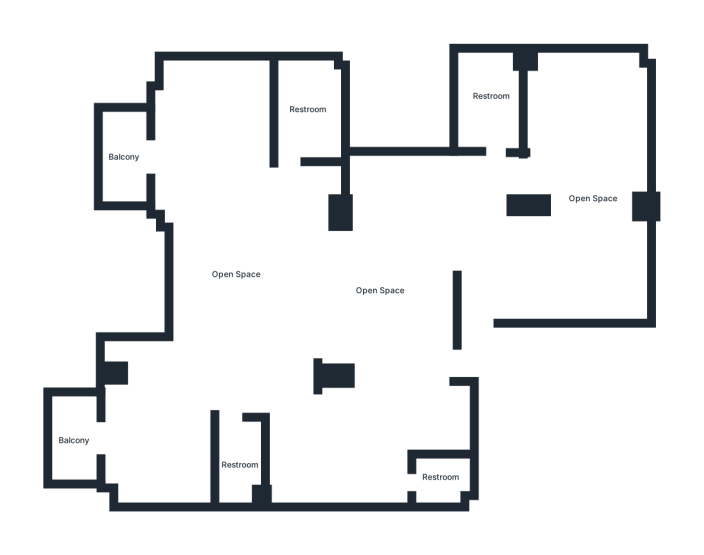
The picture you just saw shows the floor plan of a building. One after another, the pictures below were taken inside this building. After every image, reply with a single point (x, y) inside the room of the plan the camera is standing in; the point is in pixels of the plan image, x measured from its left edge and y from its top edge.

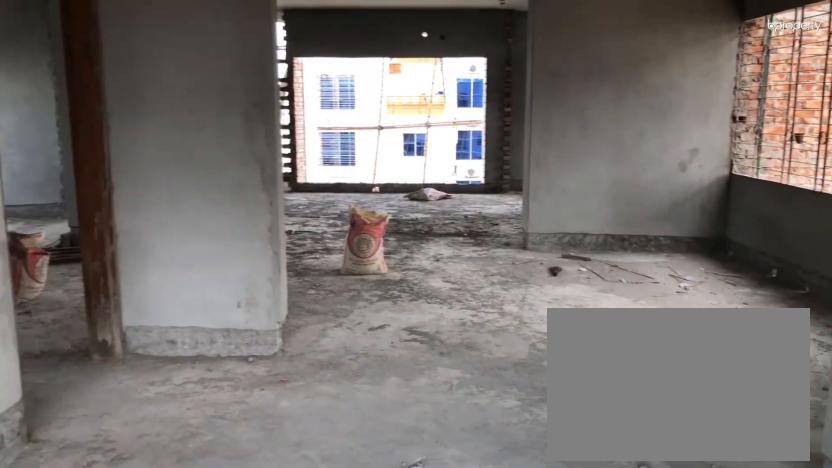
(574, 256)
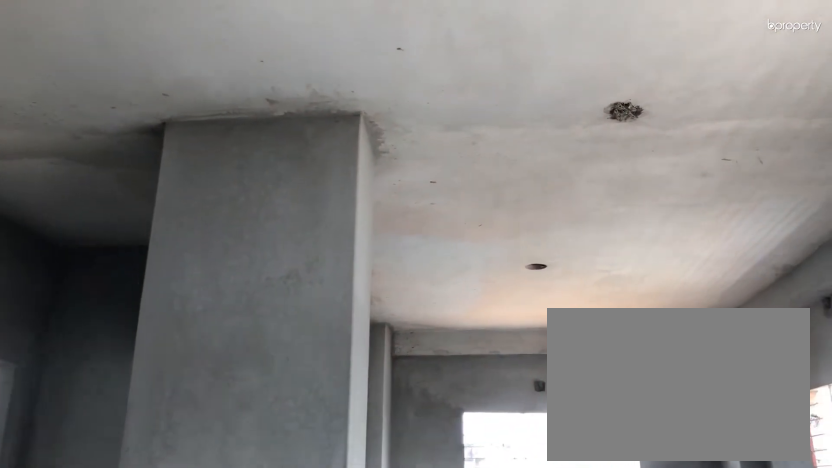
(579, 156)
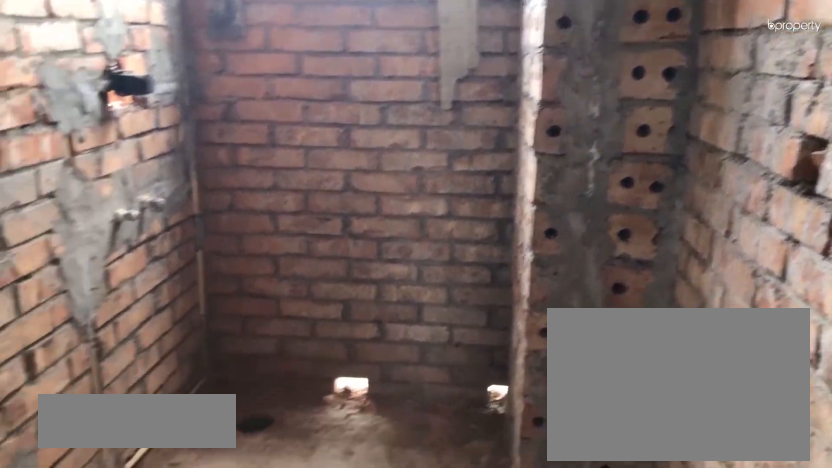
(488, 103)
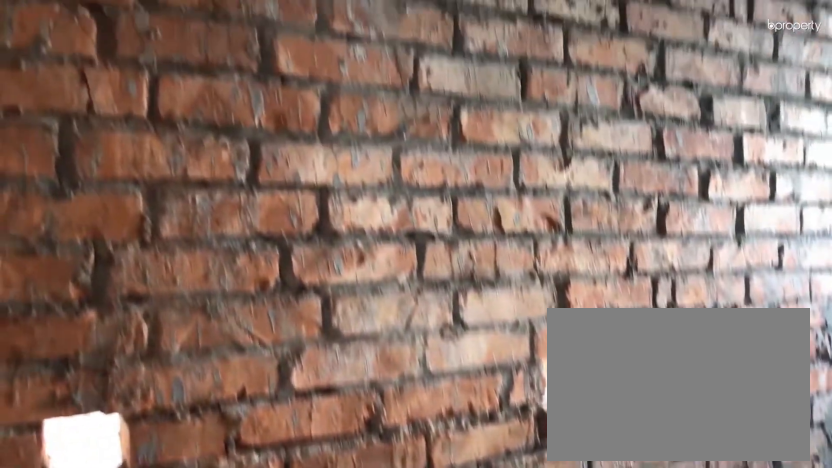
(488, 103)
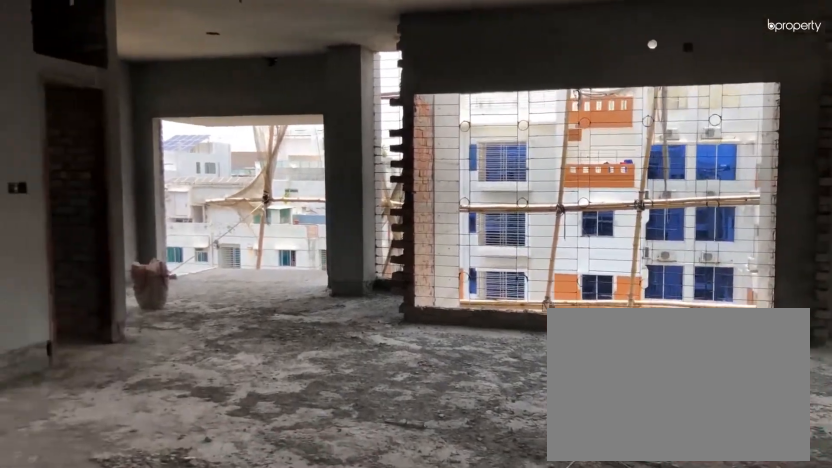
(359, 289)
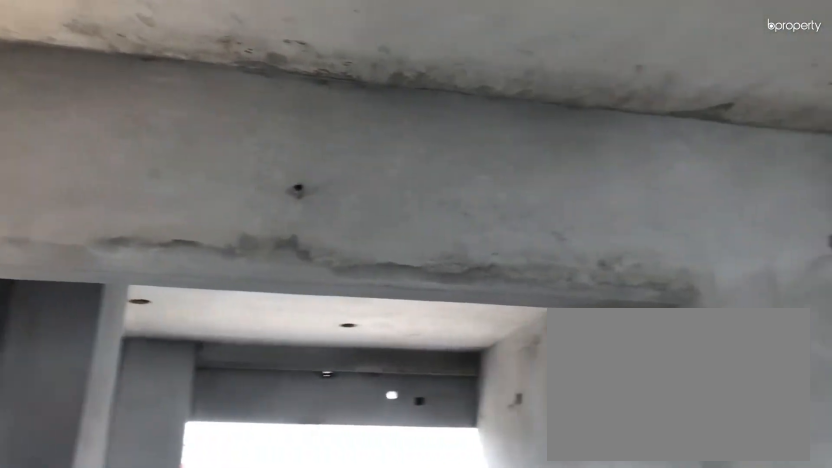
(332, 296)
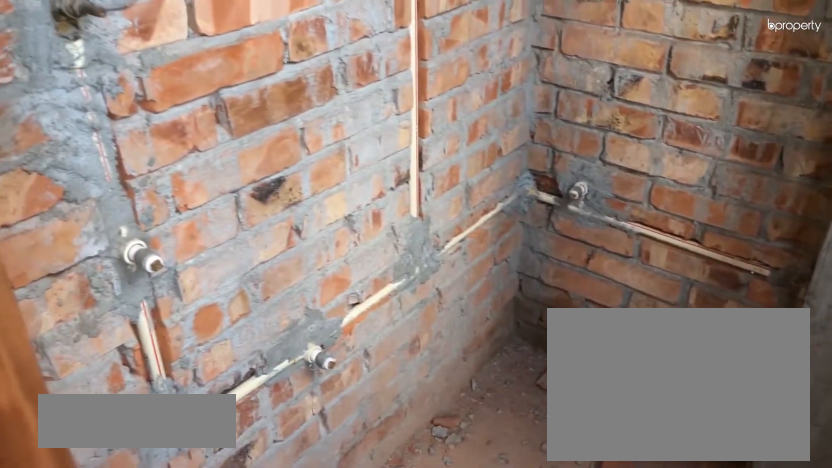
(440, 479)
